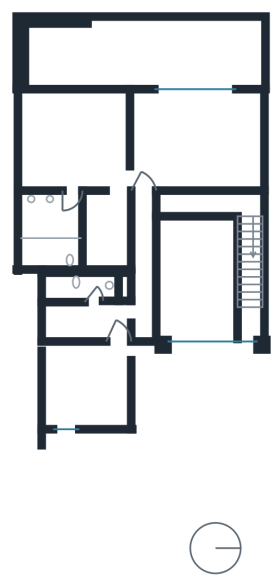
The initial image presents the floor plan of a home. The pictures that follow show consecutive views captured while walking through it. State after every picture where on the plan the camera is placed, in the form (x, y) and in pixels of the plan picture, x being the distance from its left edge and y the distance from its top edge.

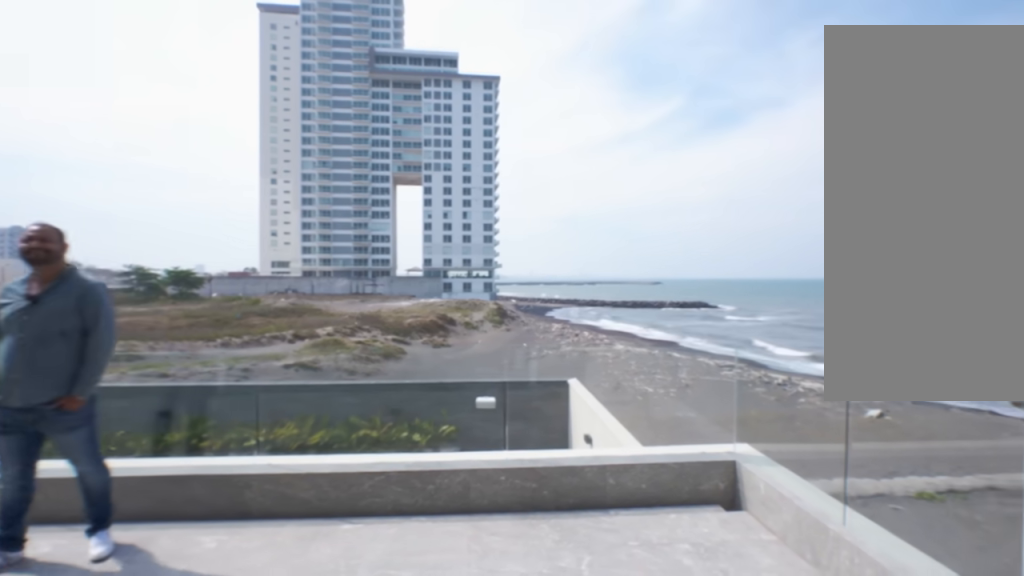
(225, 57)
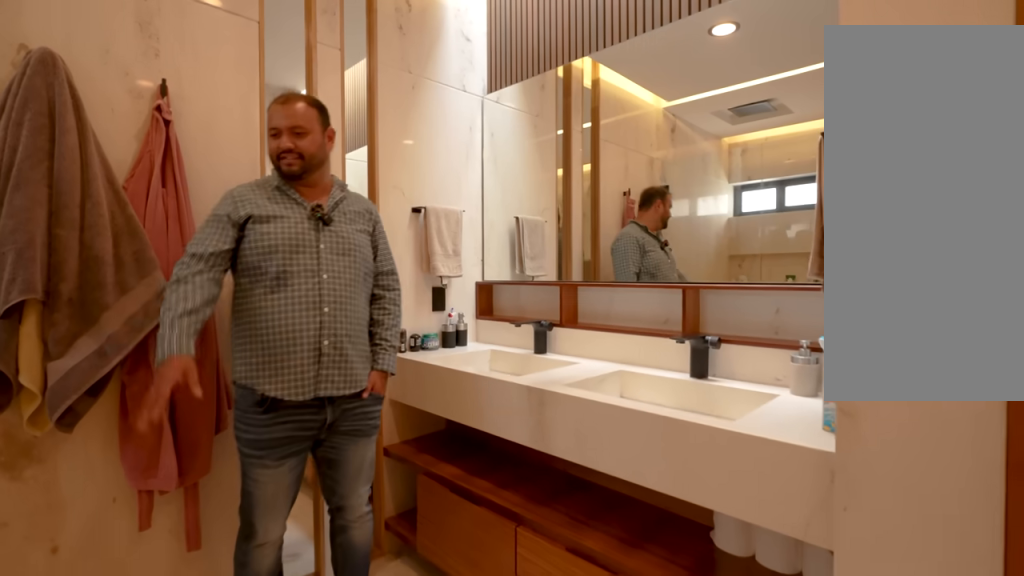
(62, 218)
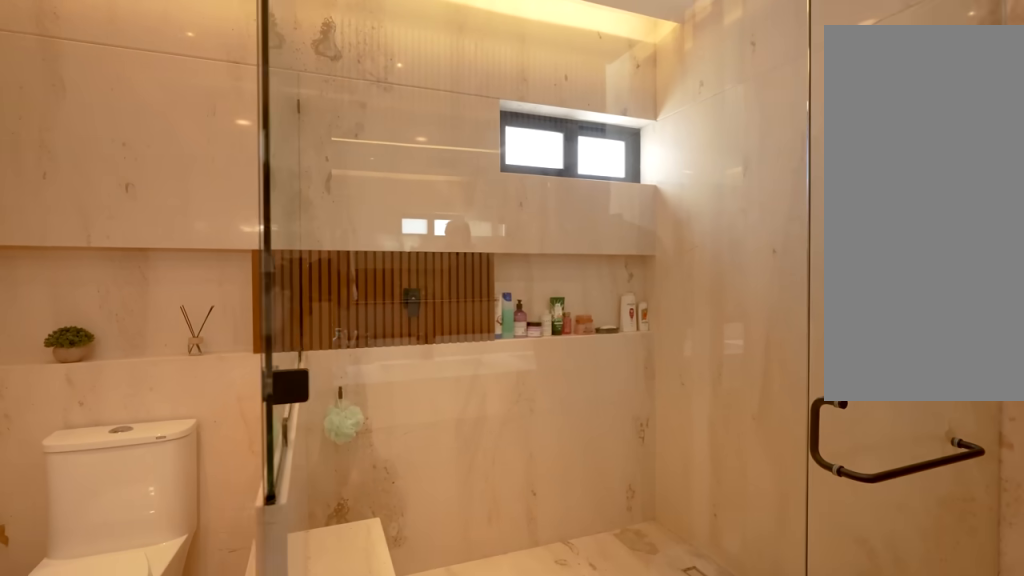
(57, 218)
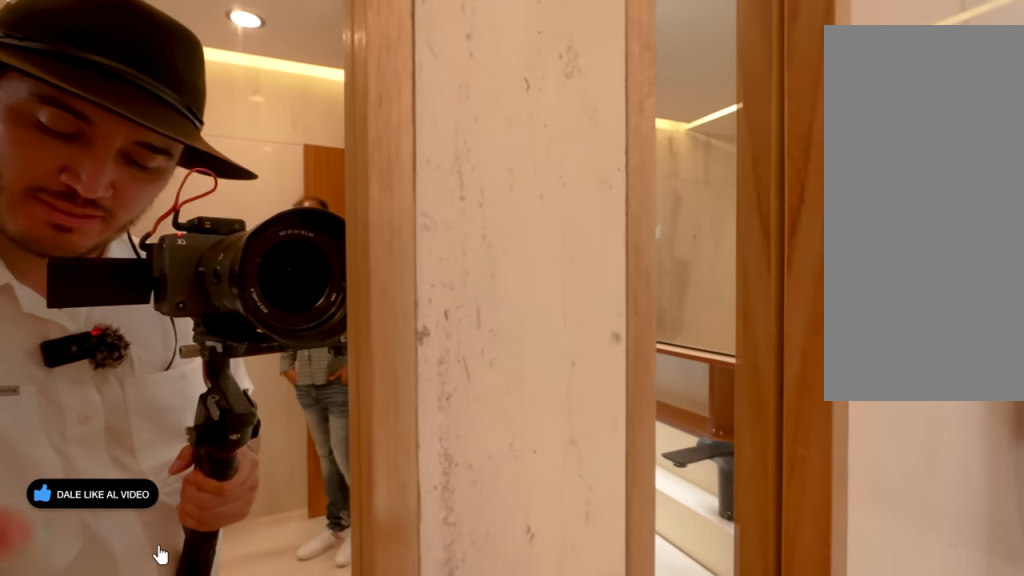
(35, 214)
